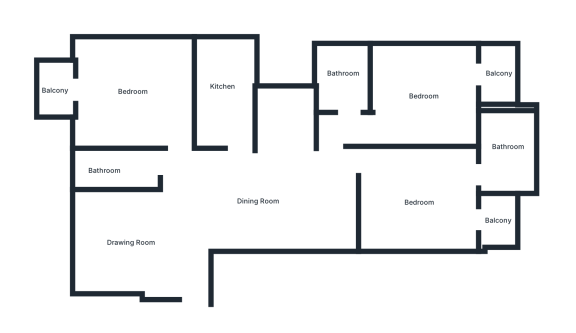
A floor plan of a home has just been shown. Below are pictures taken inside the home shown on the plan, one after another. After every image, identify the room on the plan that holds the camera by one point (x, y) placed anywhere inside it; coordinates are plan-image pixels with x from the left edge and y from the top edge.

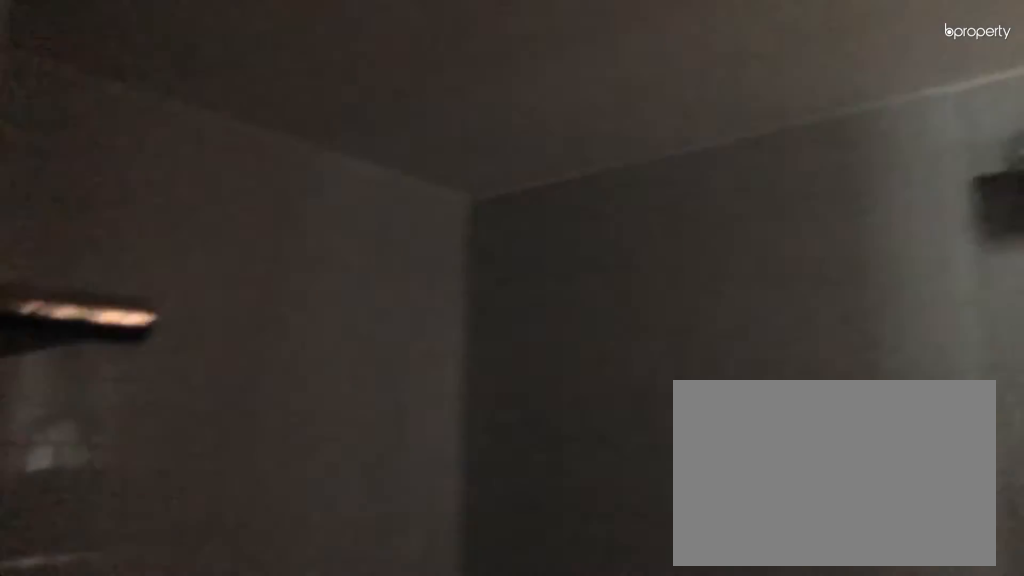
(505, 149)
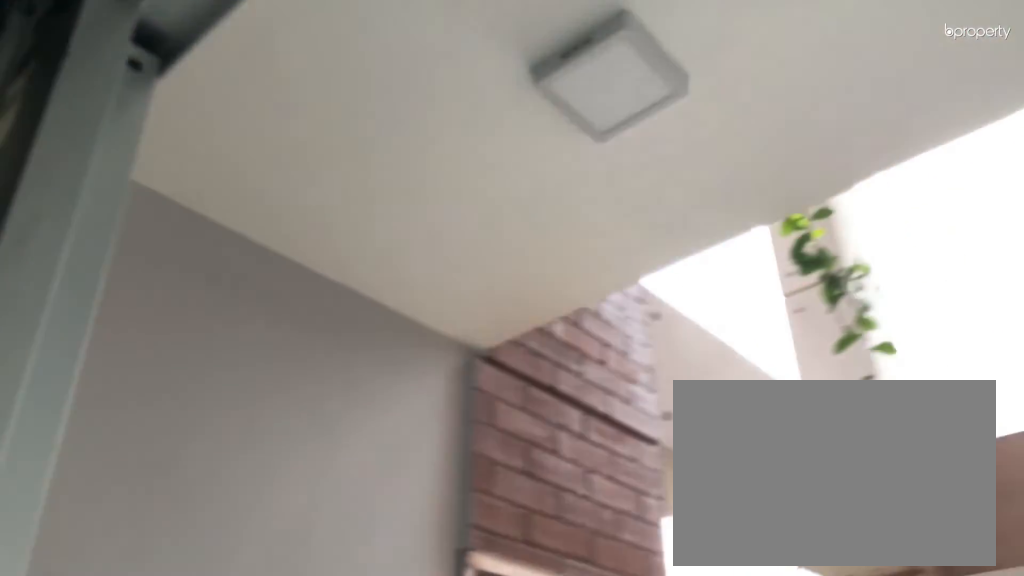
(496, 220)
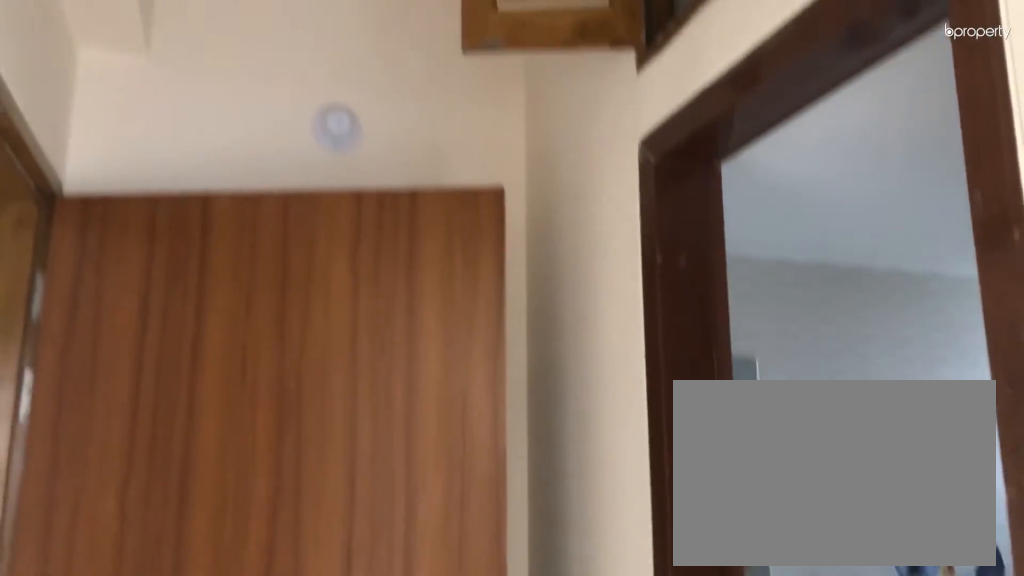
(423, 95)
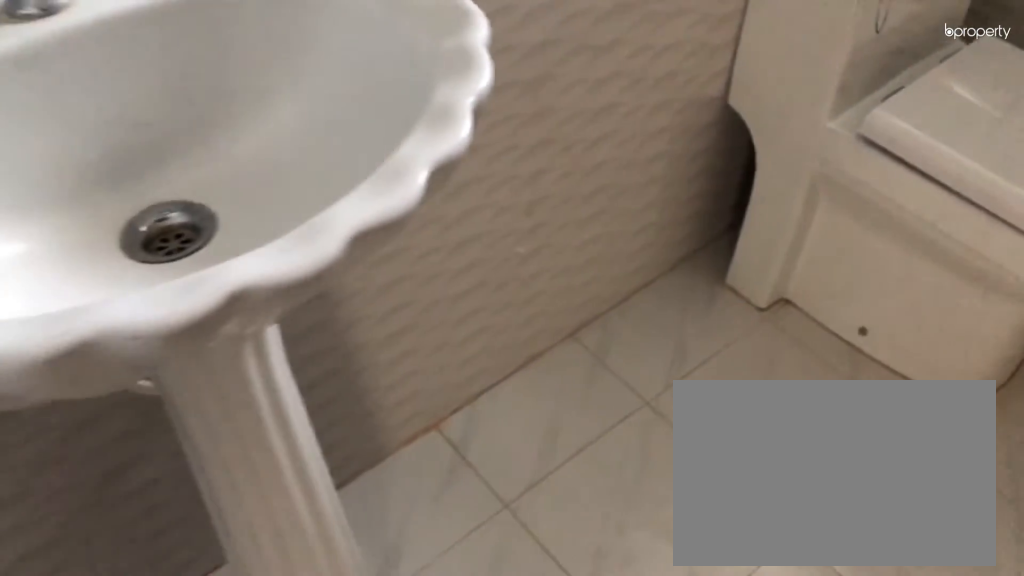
(342, 78)
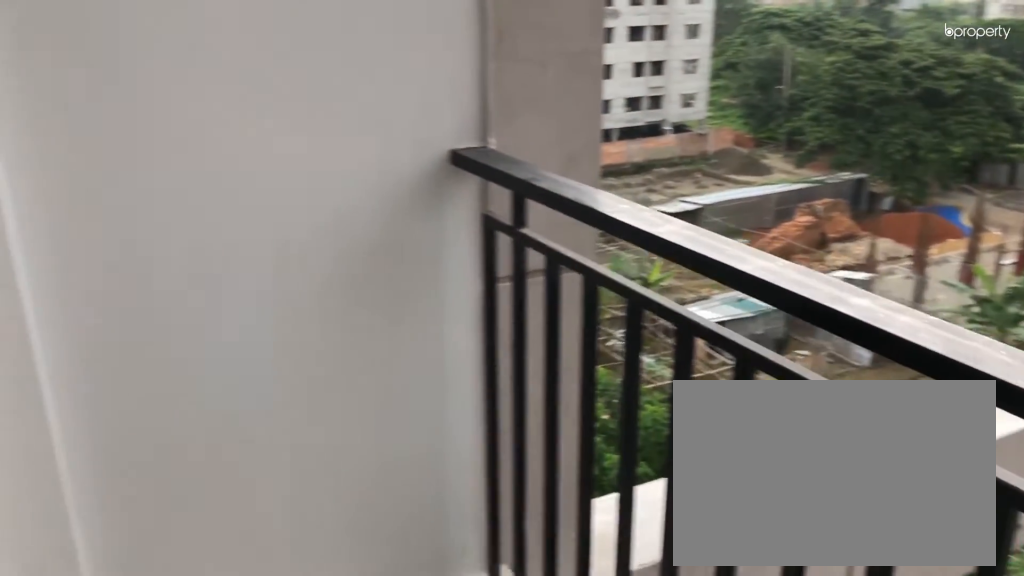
(496, 74)
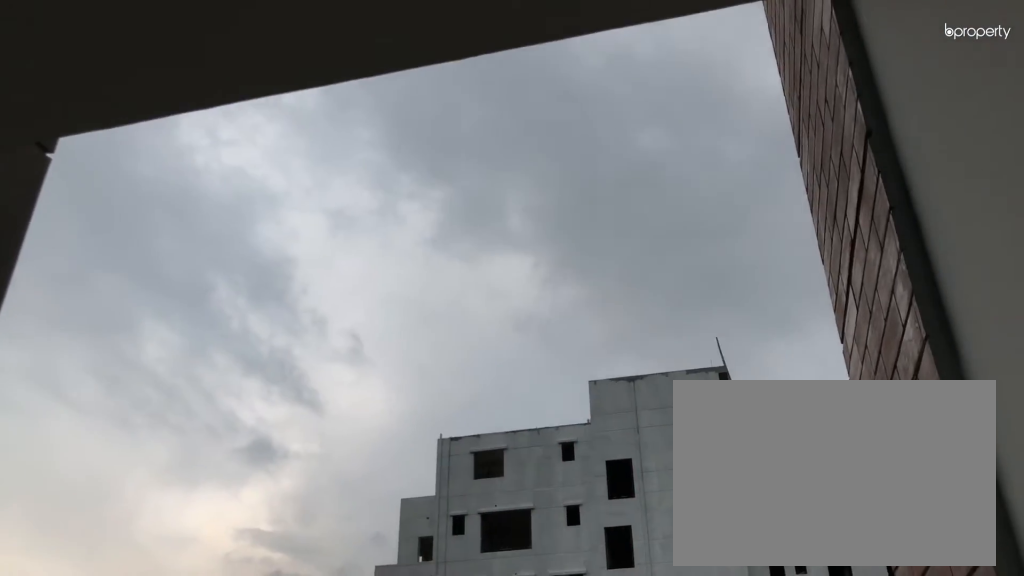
(496, 74)
